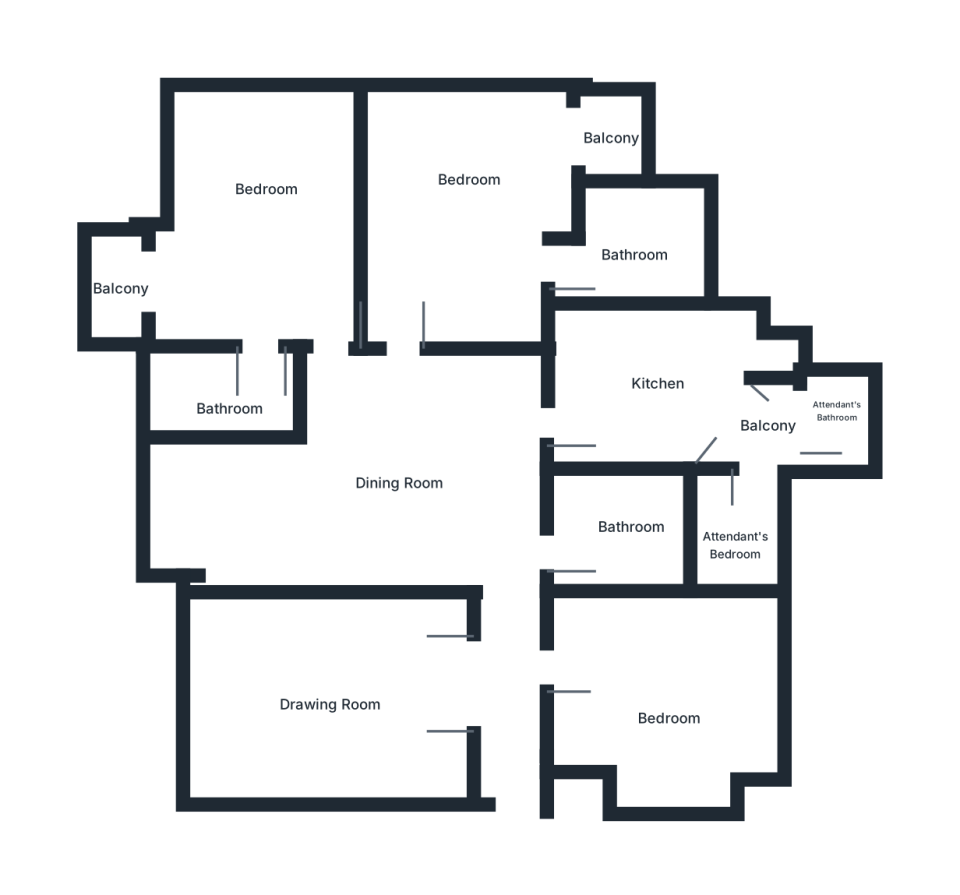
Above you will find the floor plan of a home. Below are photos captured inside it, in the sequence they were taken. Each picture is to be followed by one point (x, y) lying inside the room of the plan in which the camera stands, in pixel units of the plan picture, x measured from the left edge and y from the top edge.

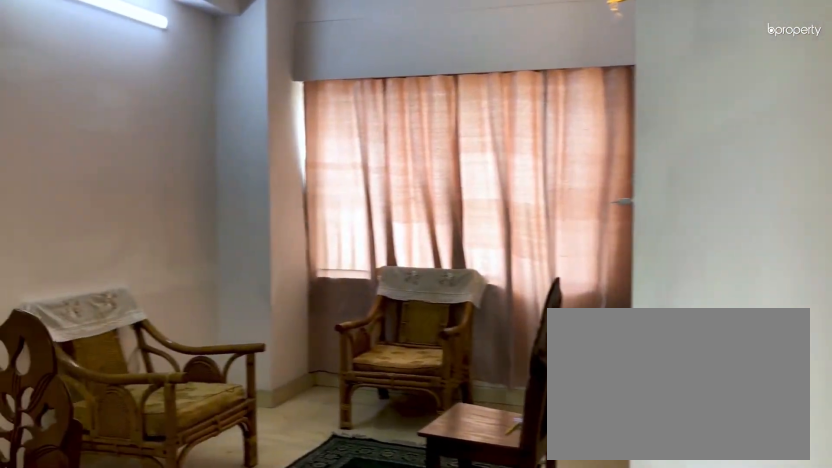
(396, 490)
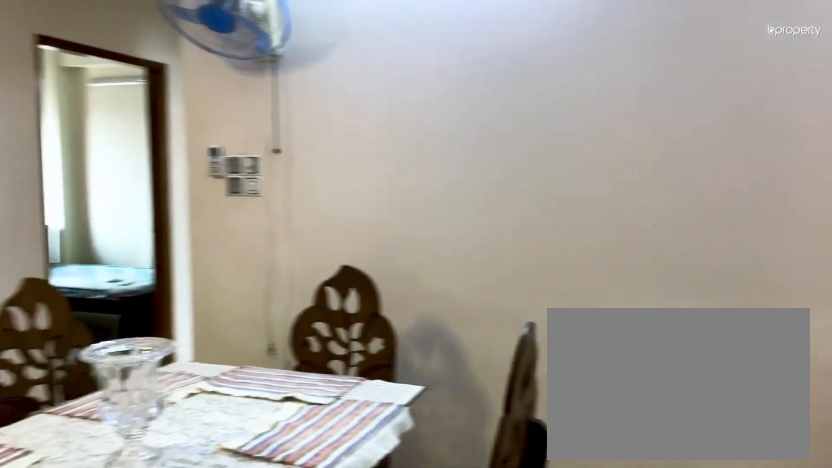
(396, 490)
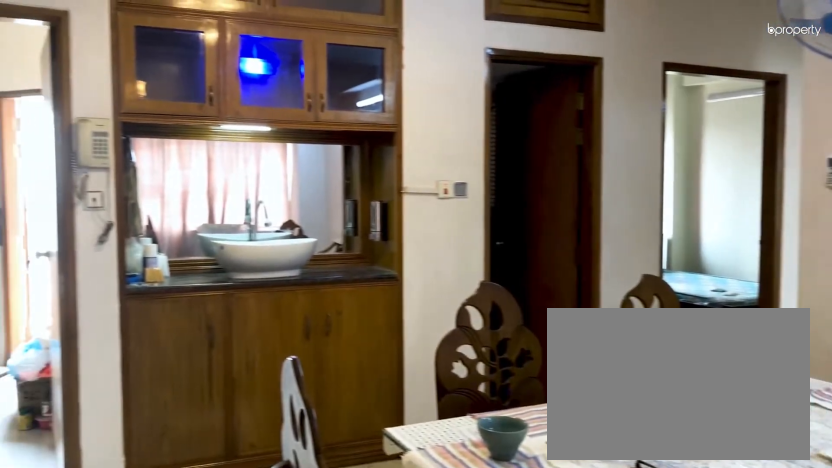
(396, 490)
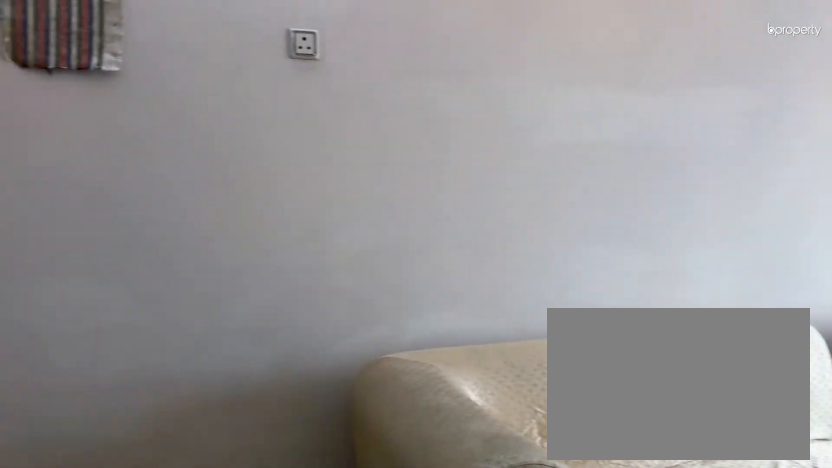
(318, 726)
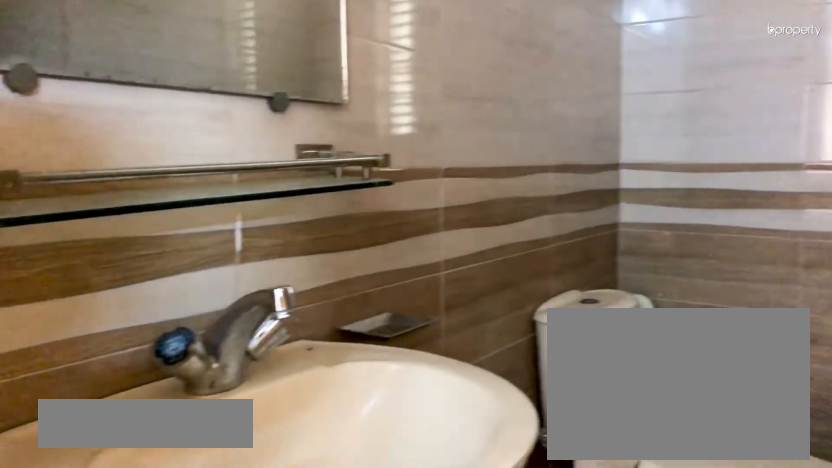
(615, 530)
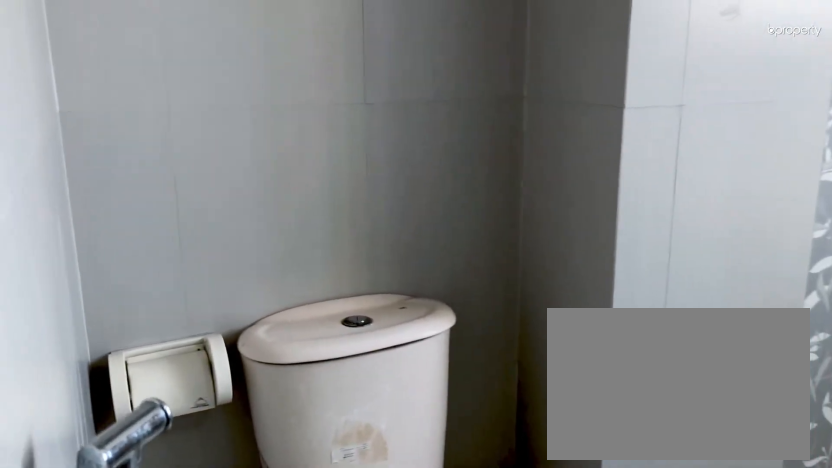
(651, 265)
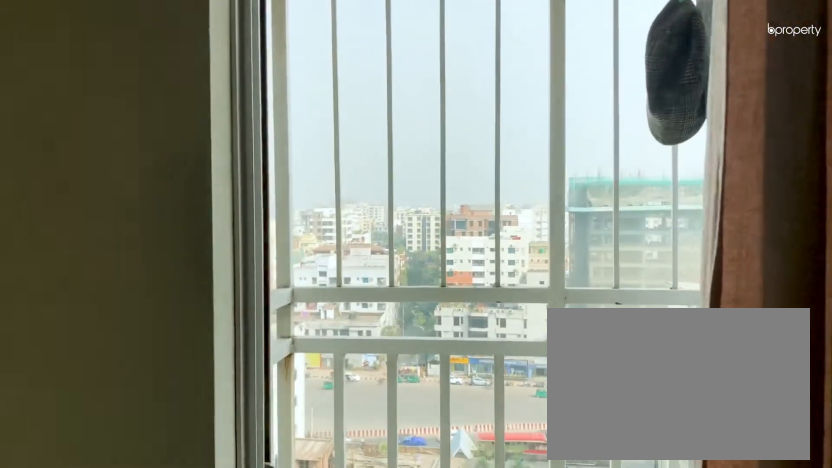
(145, 293)
